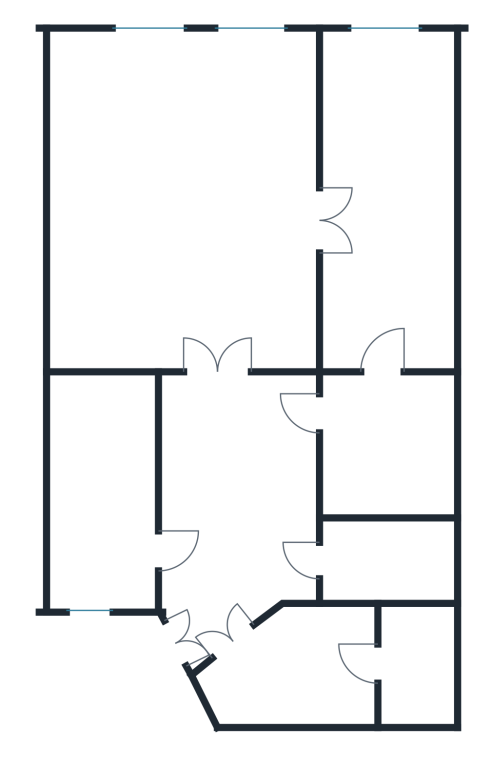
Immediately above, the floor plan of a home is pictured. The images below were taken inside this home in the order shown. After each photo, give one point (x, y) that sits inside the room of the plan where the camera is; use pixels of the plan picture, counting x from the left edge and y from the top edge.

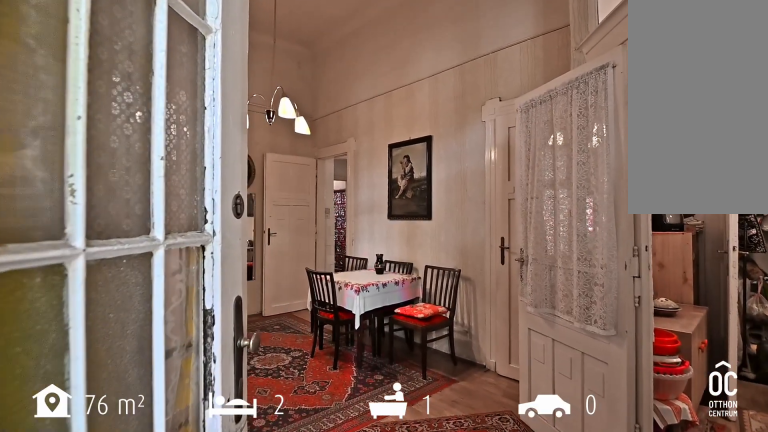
(232, 494)
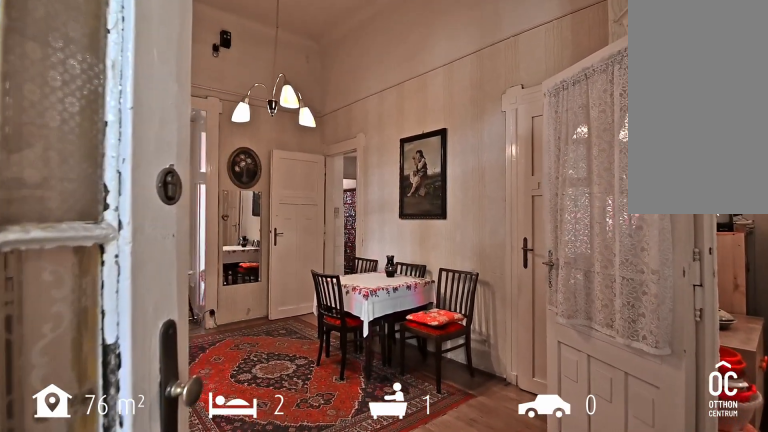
(232, 494)
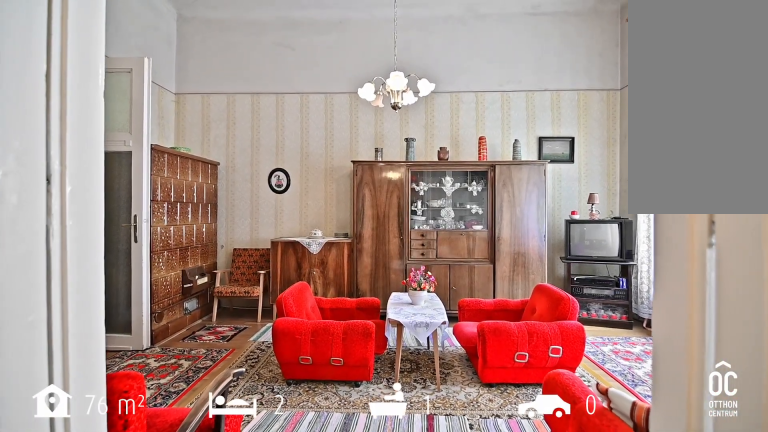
(183, 204)
